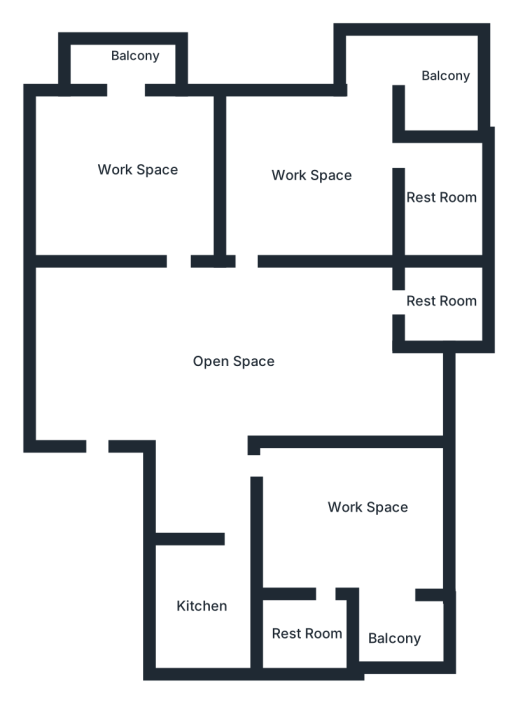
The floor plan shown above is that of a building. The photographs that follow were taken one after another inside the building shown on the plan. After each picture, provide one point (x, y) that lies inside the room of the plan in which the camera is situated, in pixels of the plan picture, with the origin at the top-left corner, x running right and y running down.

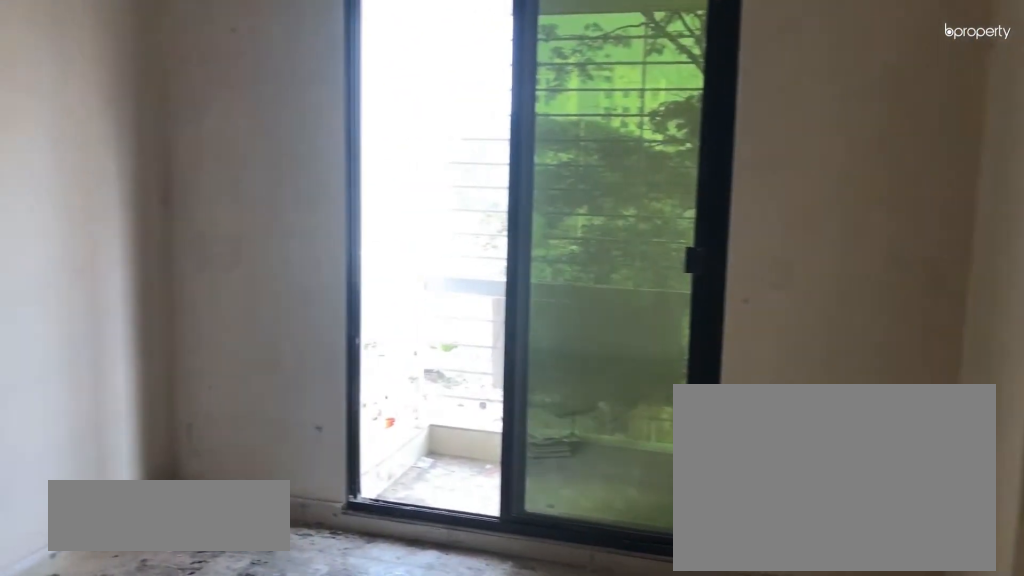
(137, 165)
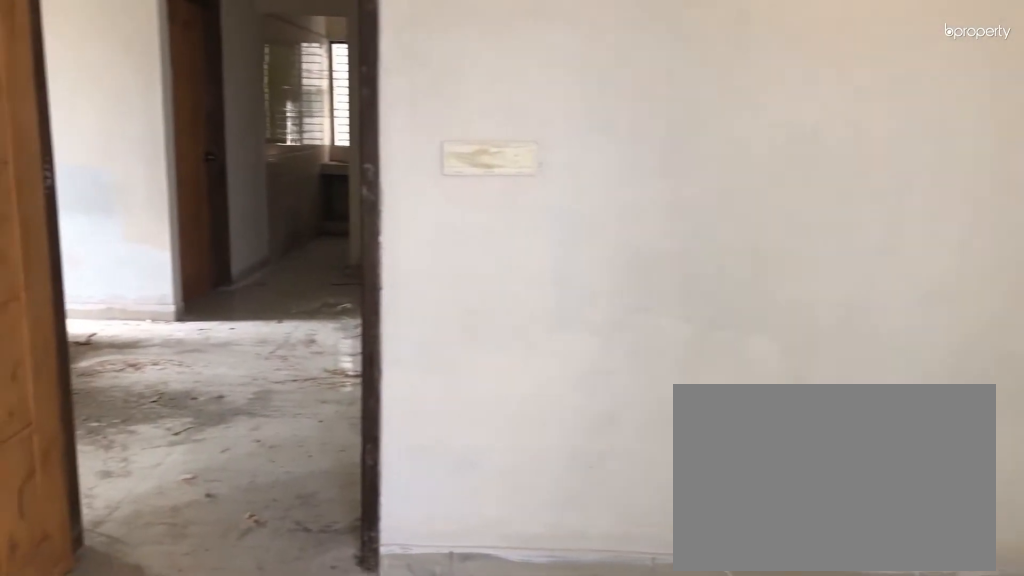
(137, 165)
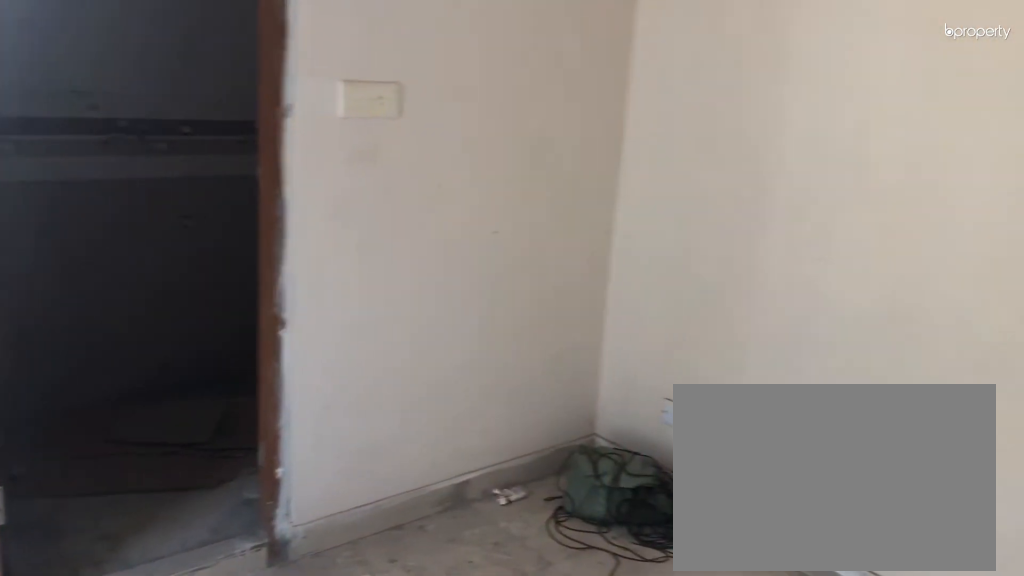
(303, 160)
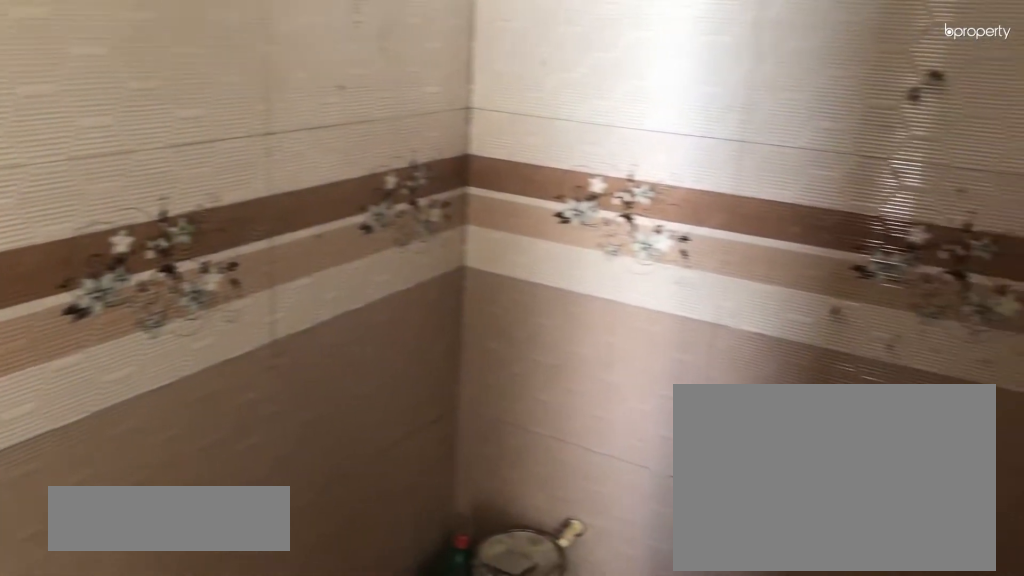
(446, 199)
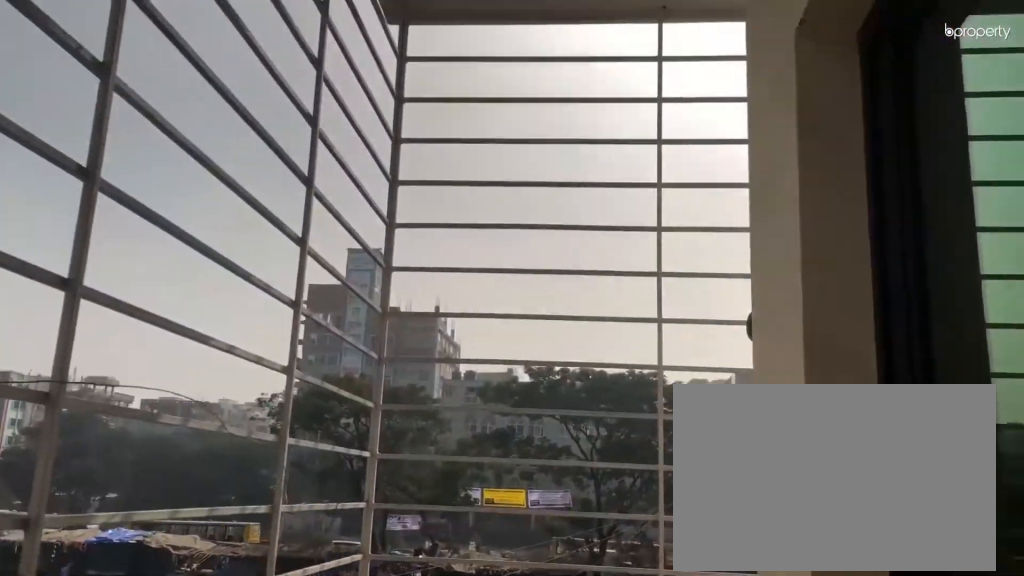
(447, 74)
